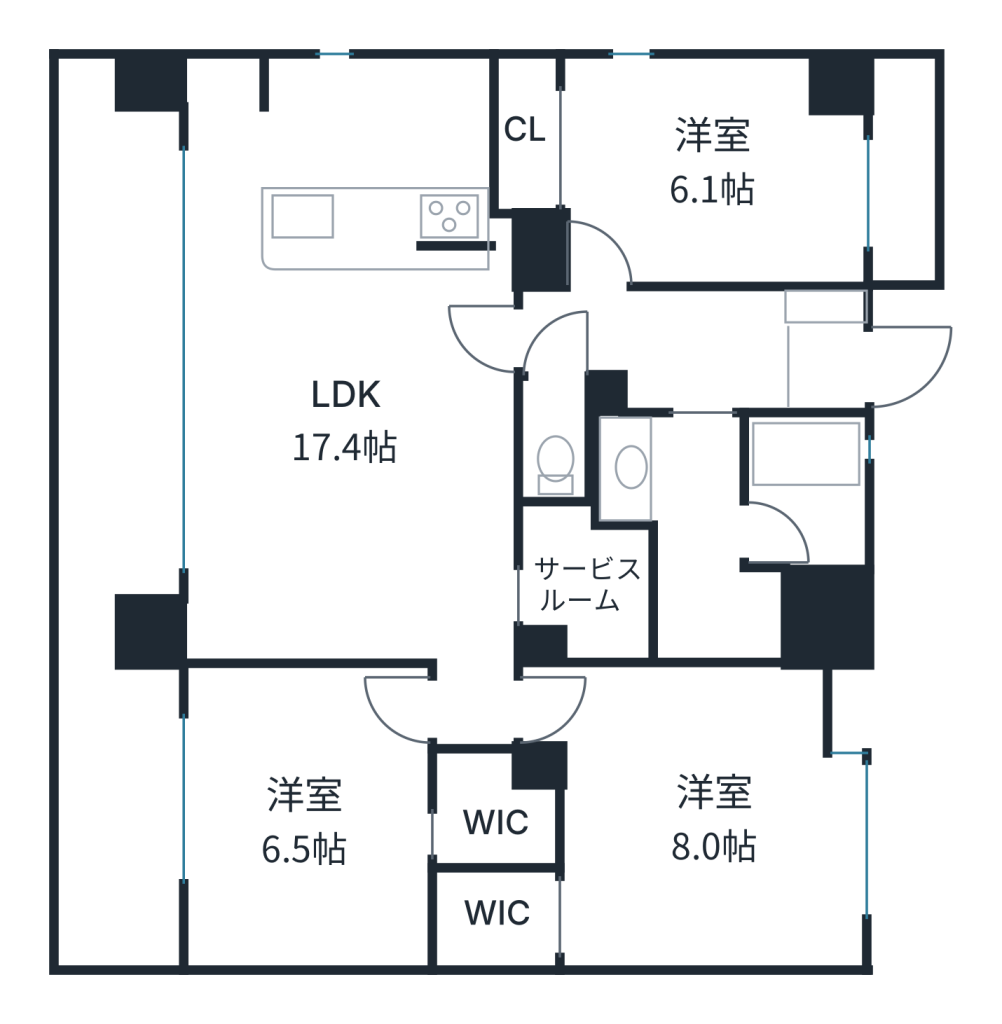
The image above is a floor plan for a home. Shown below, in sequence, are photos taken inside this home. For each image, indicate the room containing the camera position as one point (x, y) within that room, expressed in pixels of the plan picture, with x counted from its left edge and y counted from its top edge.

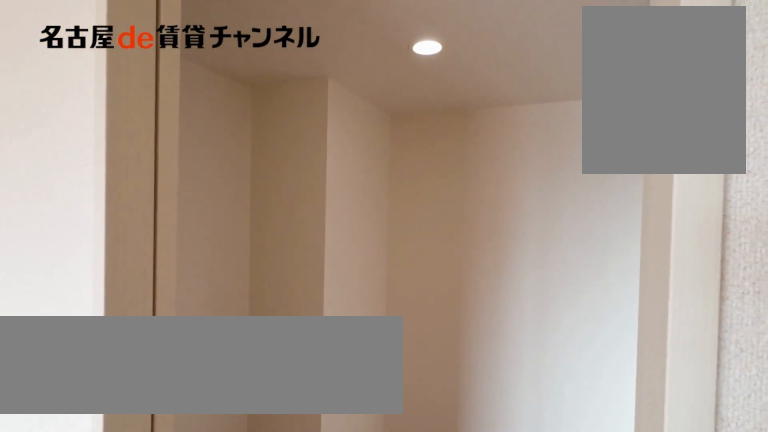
(584, 583)
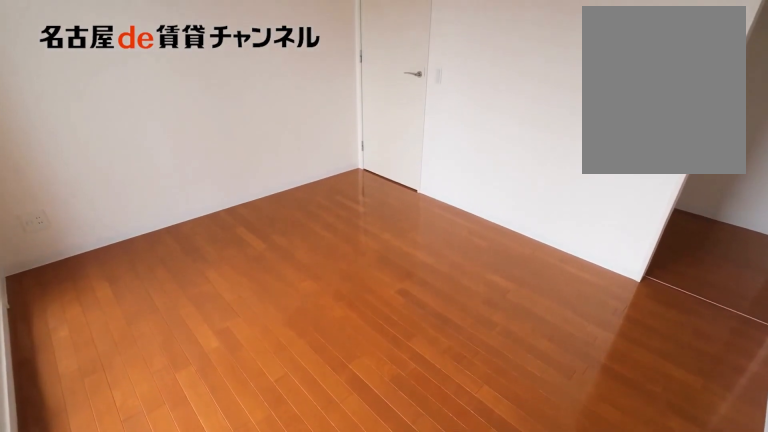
(340, 832)
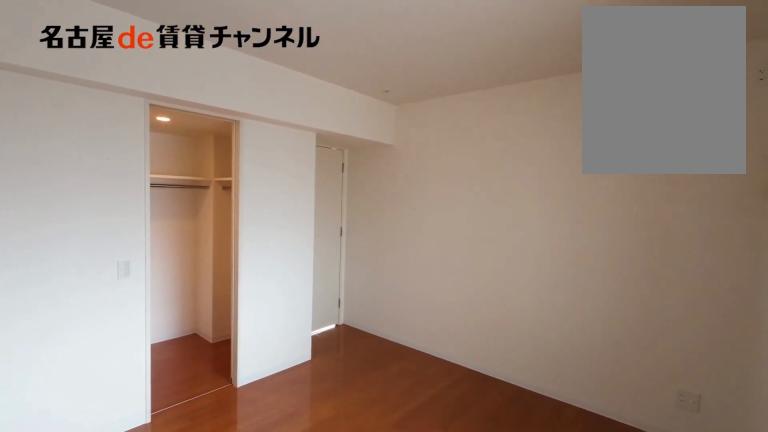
(669, 810)
